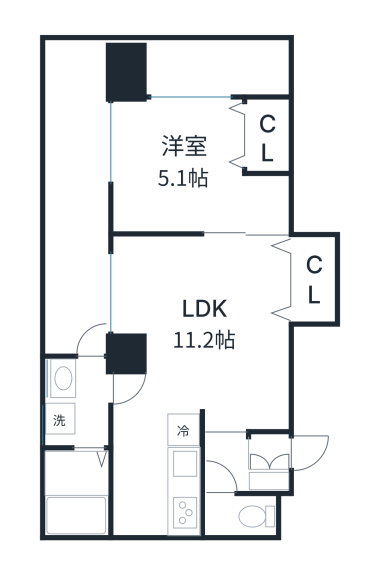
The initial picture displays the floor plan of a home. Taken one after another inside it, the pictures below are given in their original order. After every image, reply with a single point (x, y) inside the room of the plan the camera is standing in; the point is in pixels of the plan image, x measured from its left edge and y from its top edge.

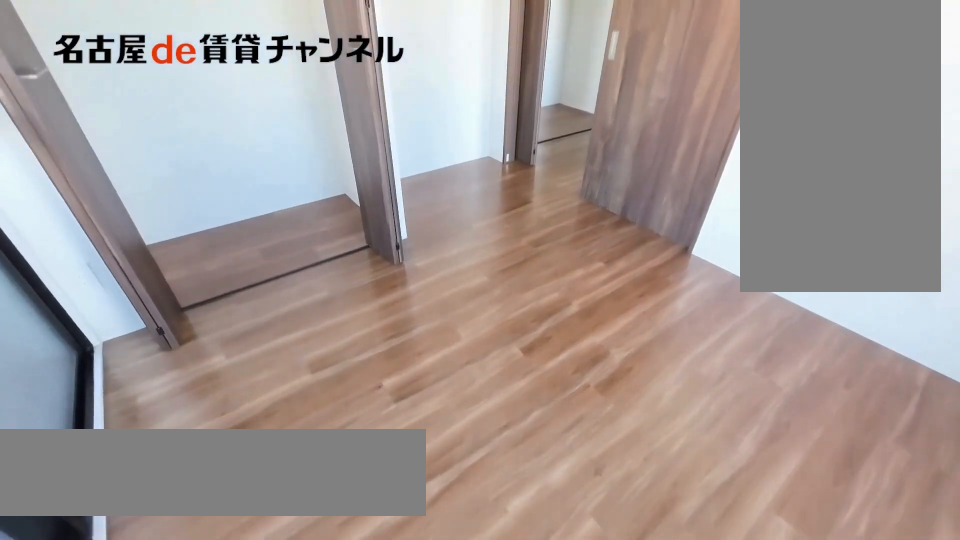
(201, 166)
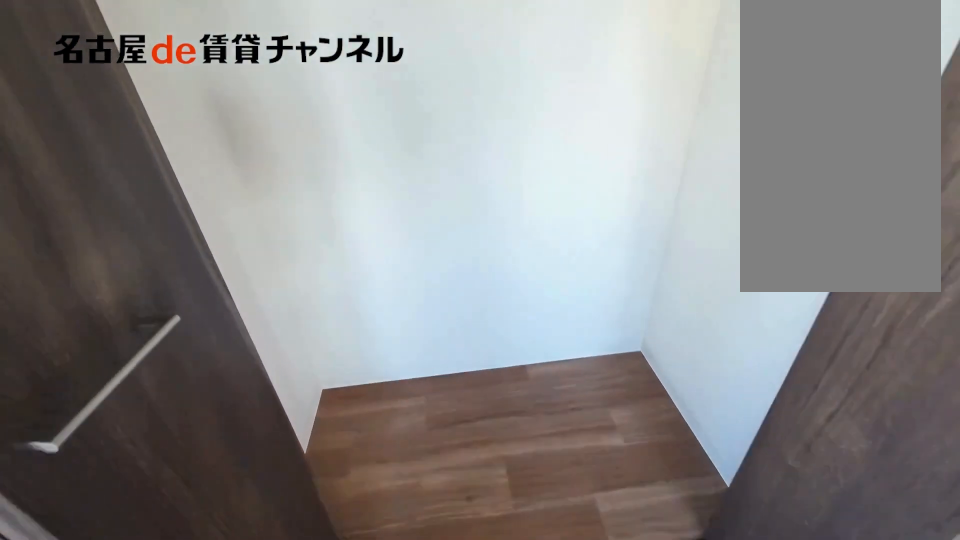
(268, 136)
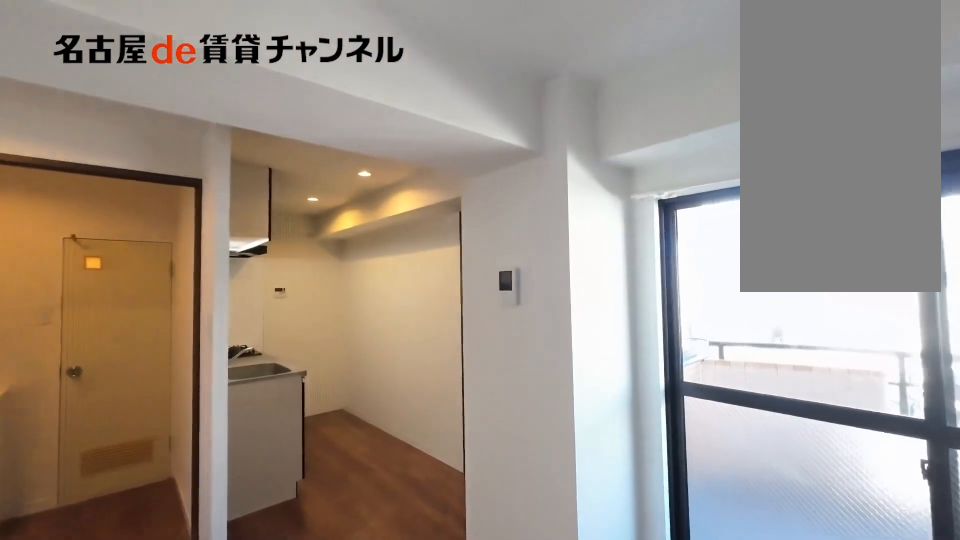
(200, 357)
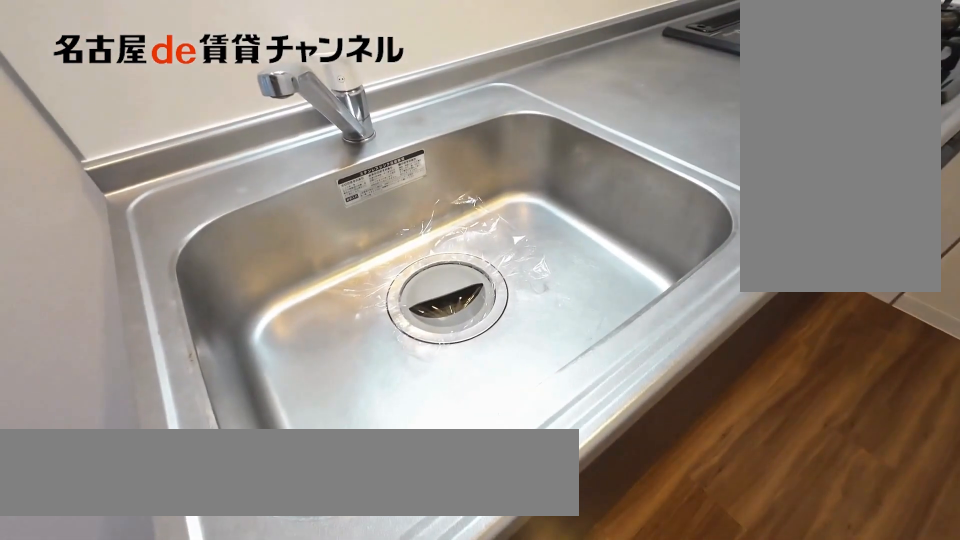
(185, 471)
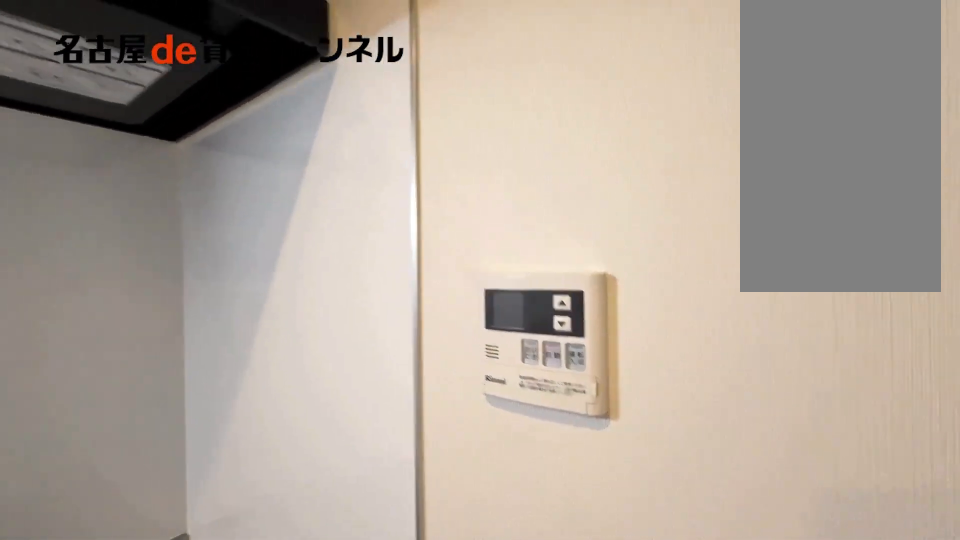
(185, 471)
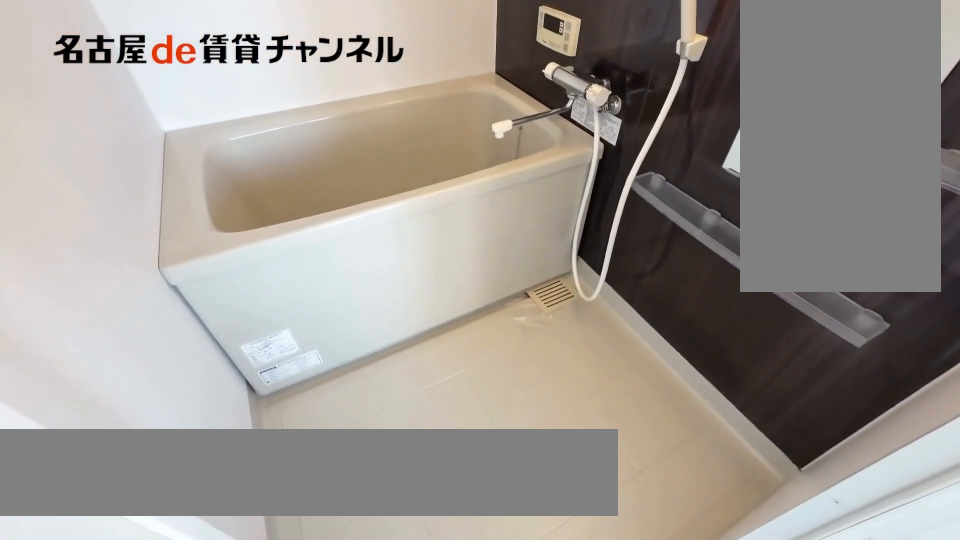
(79, 490)
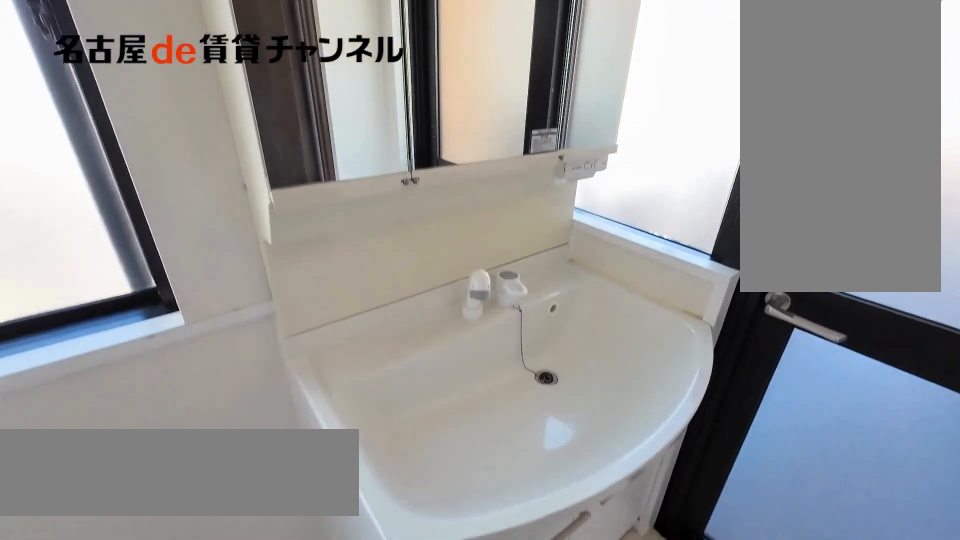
(79, 401)
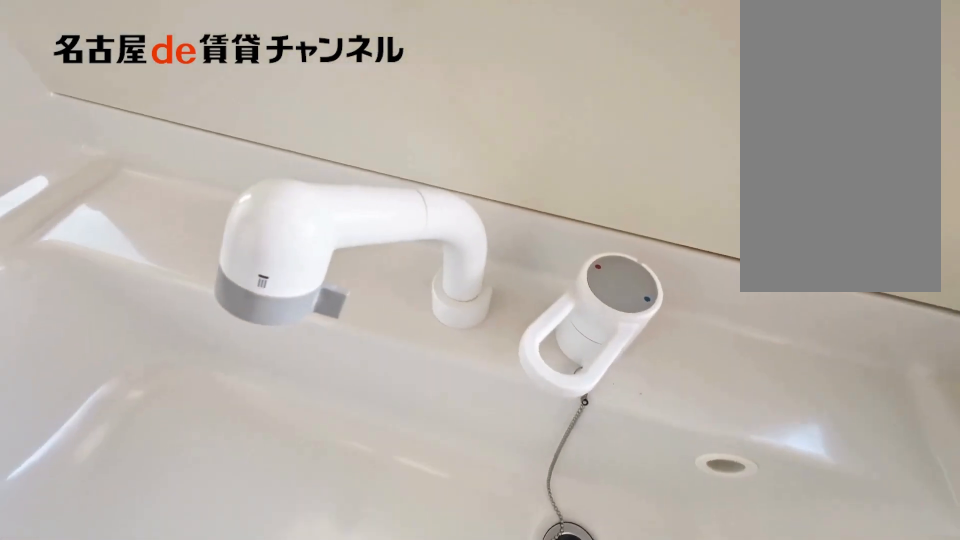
(79, 401)
